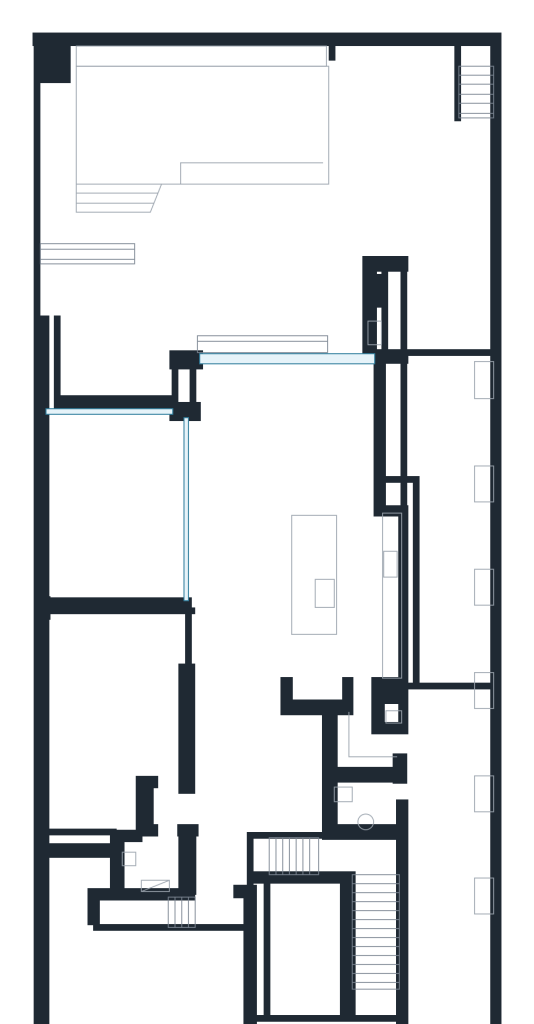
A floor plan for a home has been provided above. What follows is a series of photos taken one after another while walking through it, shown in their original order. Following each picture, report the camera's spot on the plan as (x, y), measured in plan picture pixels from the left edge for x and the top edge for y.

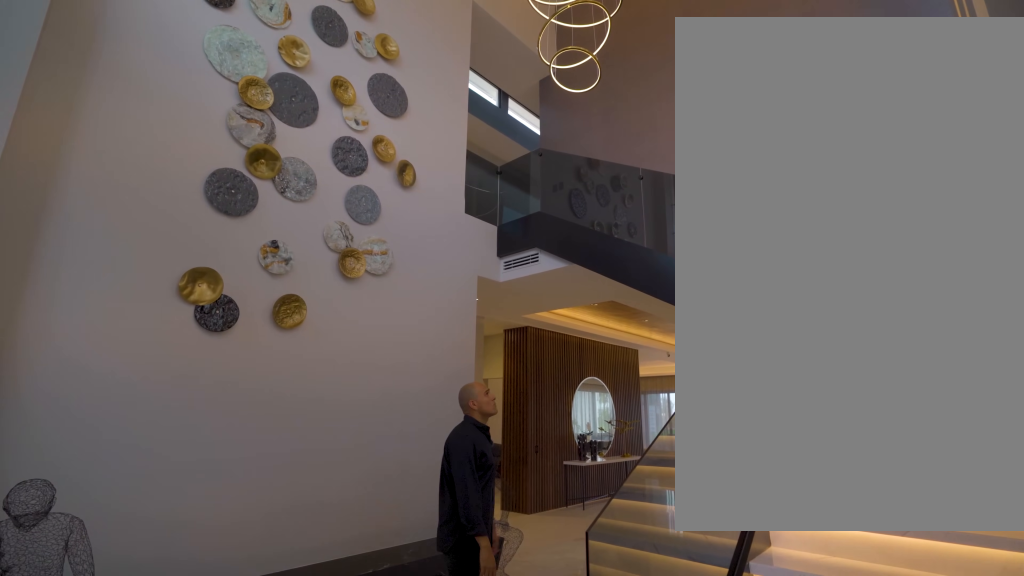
(325, 987)
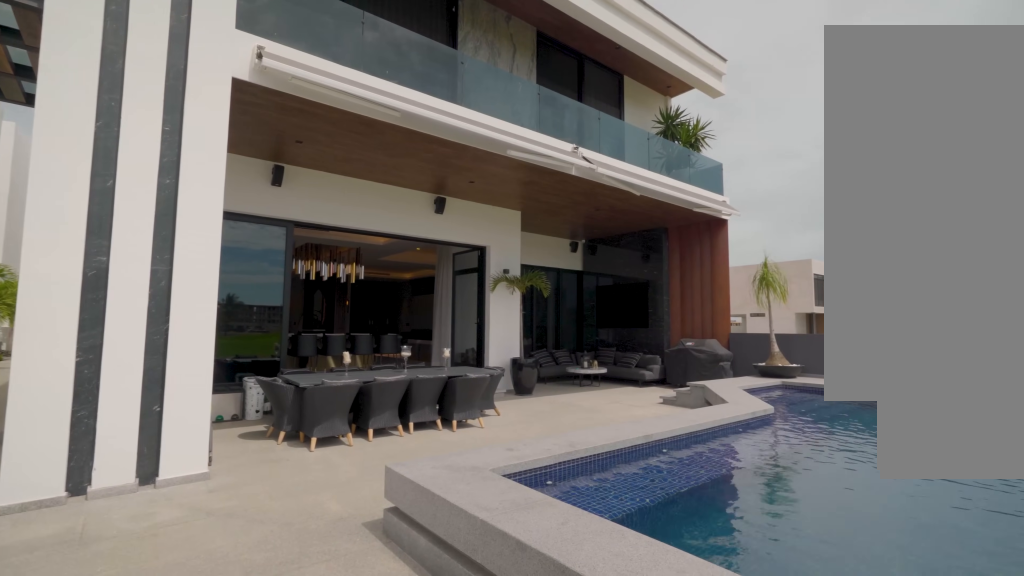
(371, 134)
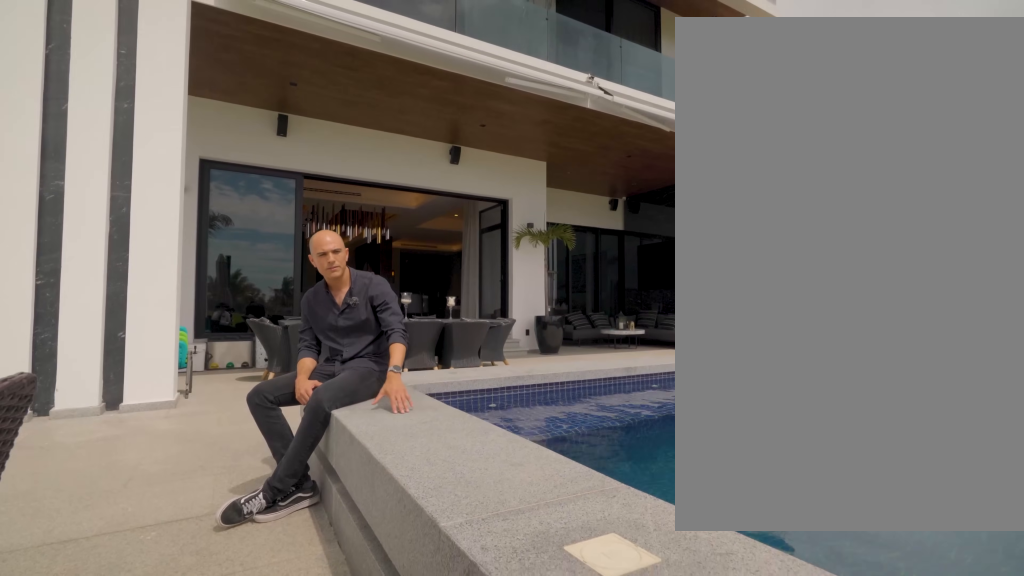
(369, 130)
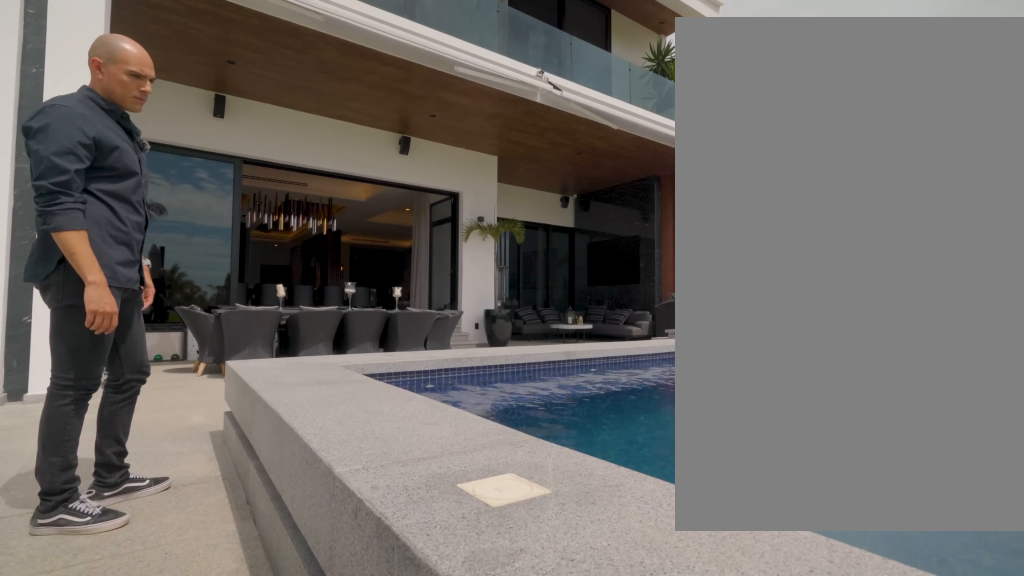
(369, 130)
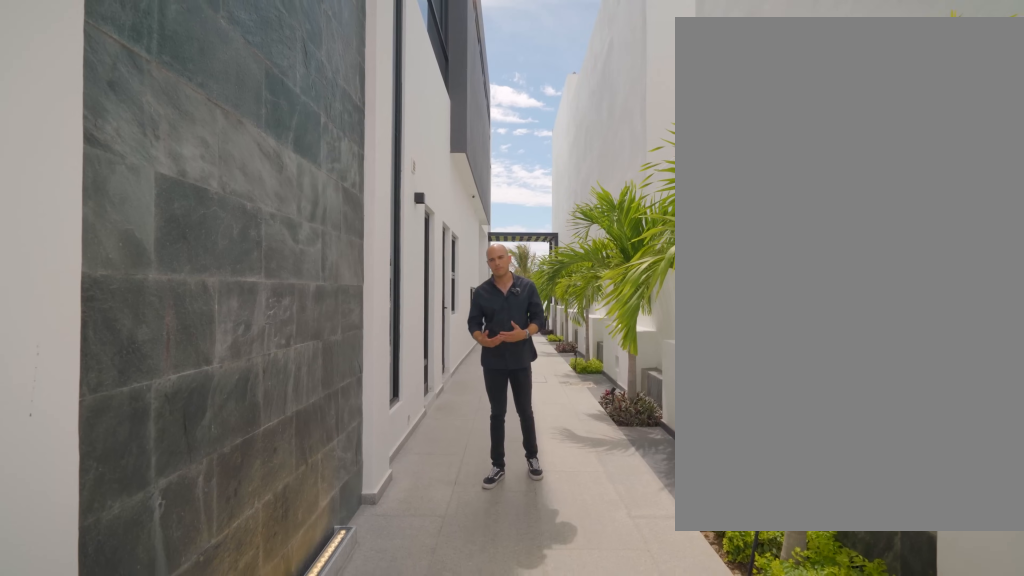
(455, 996)
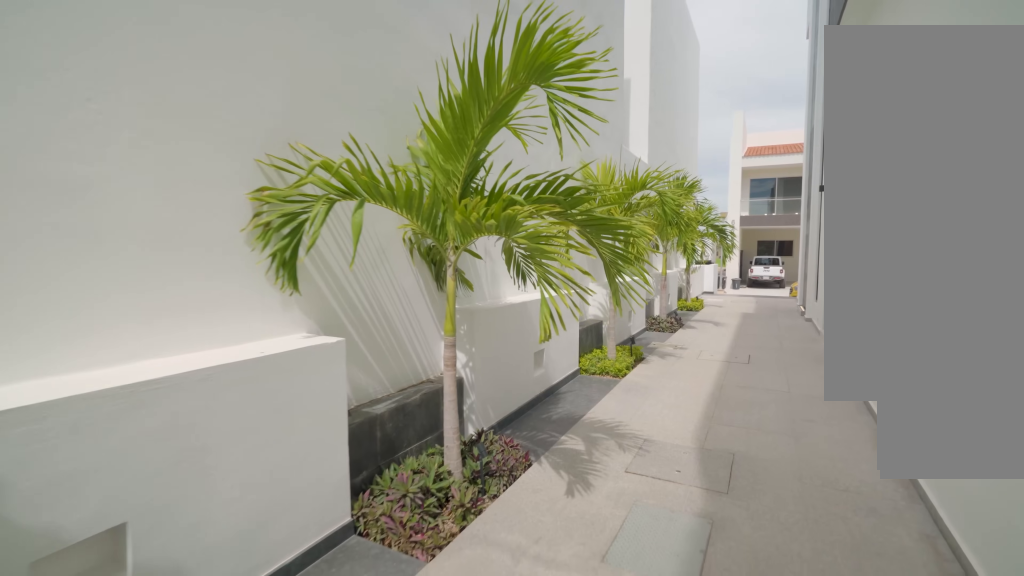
(449, 622)
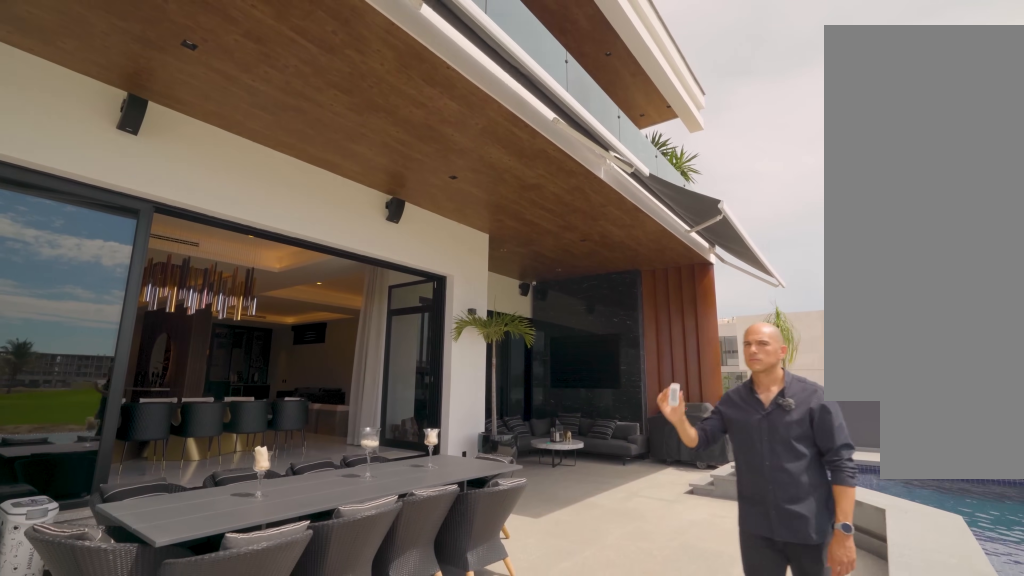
(349, 264)
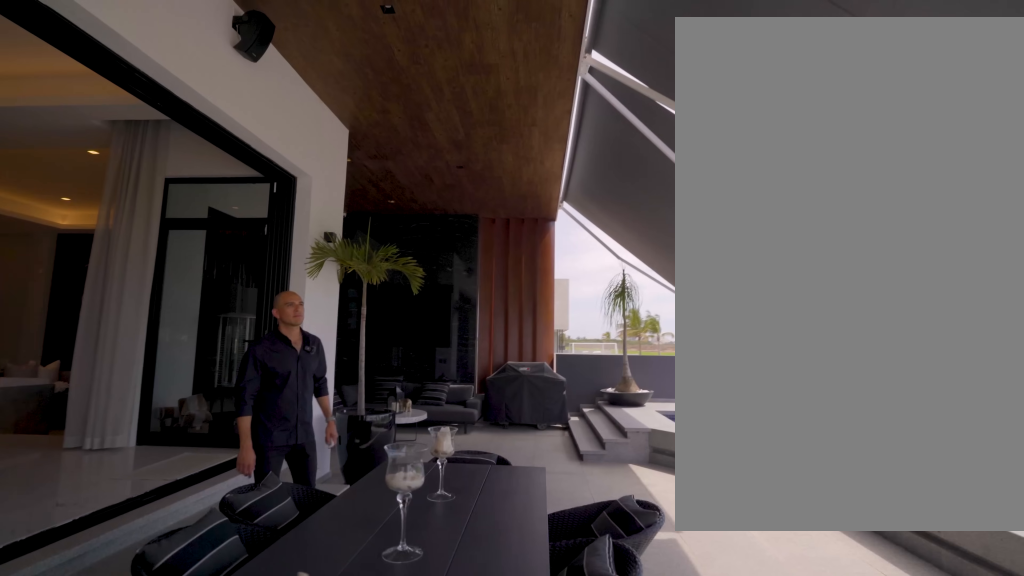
(357, 261)
